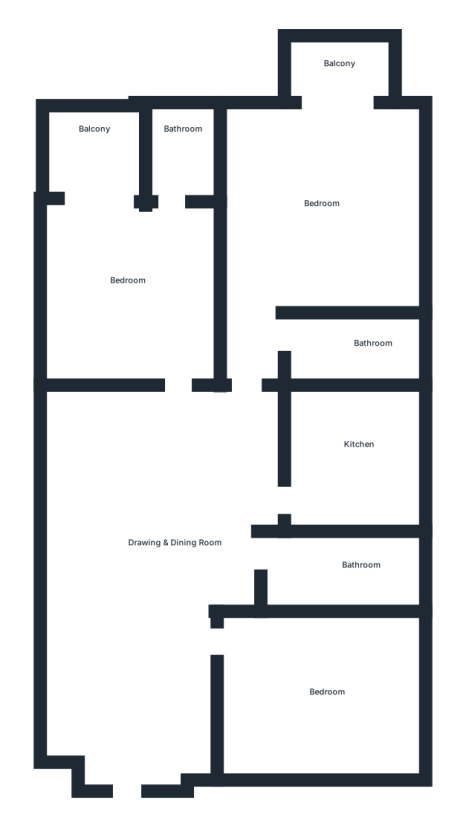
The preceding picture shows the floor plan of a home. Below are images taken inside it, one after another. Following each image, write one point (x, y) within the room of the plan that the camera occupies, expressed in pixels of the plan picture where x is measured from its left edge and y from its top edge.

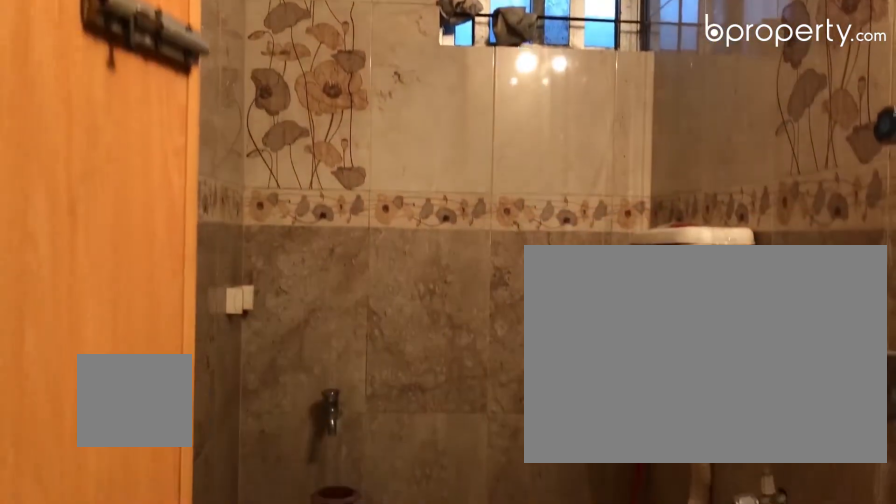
(314, 575)
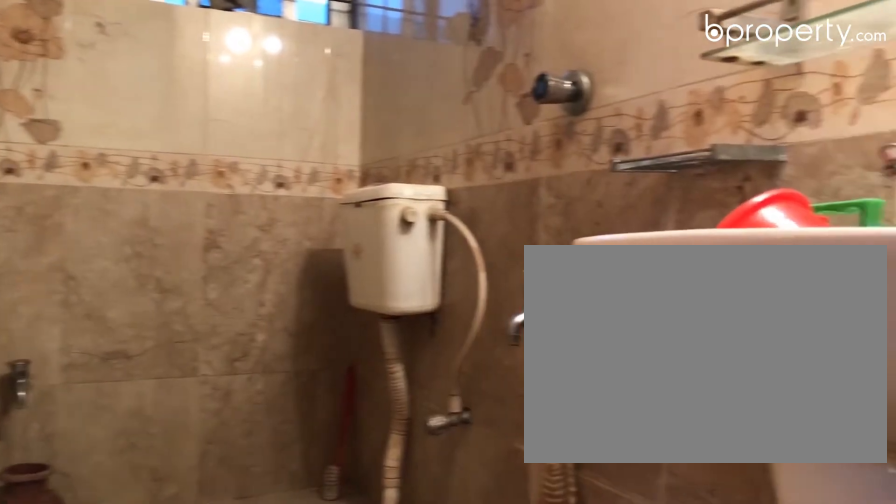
(314, 575)
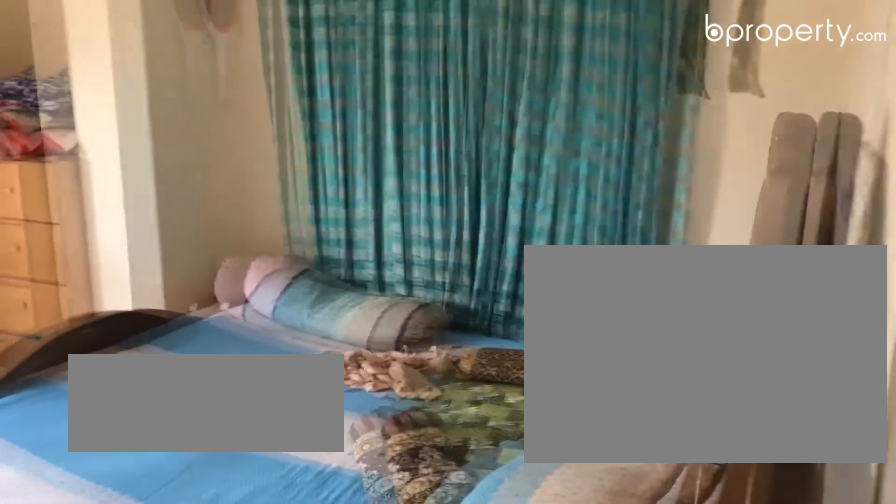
(318, 206)
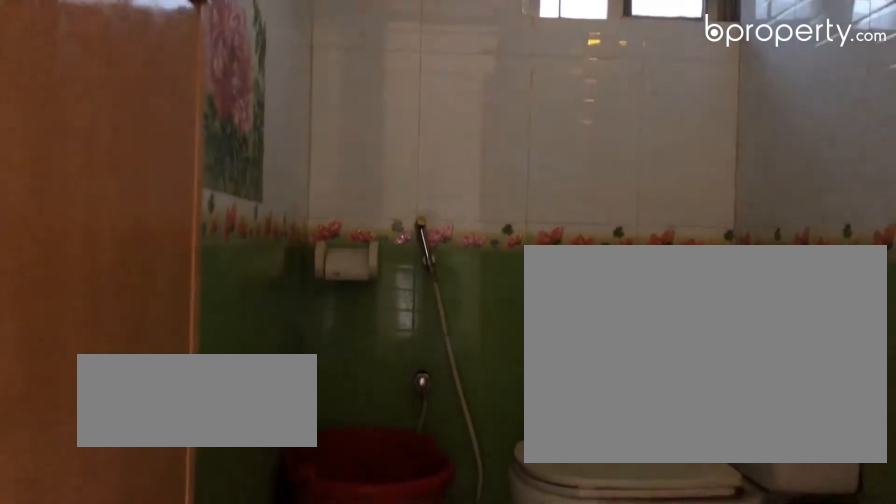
(368, 349)
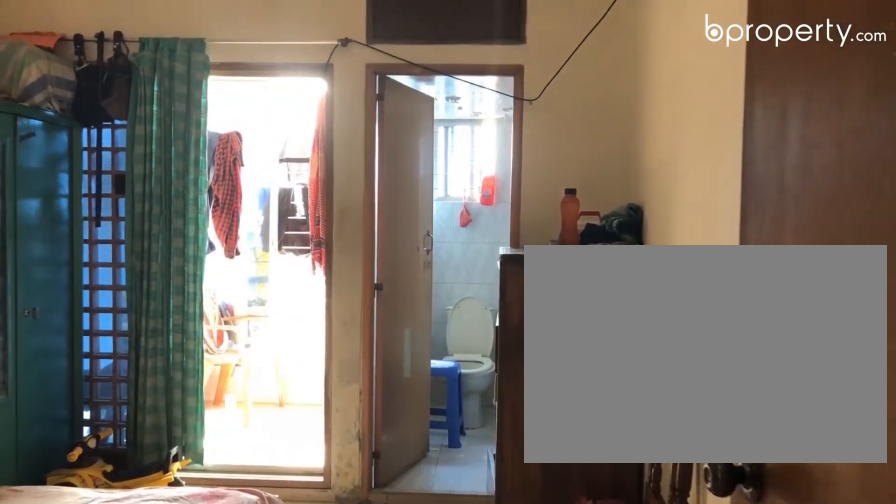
(133, 277)
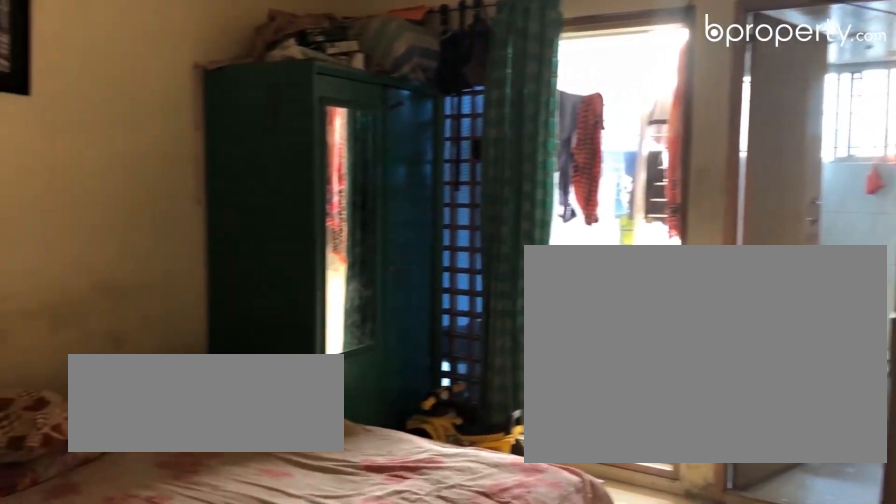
(133, 277)
